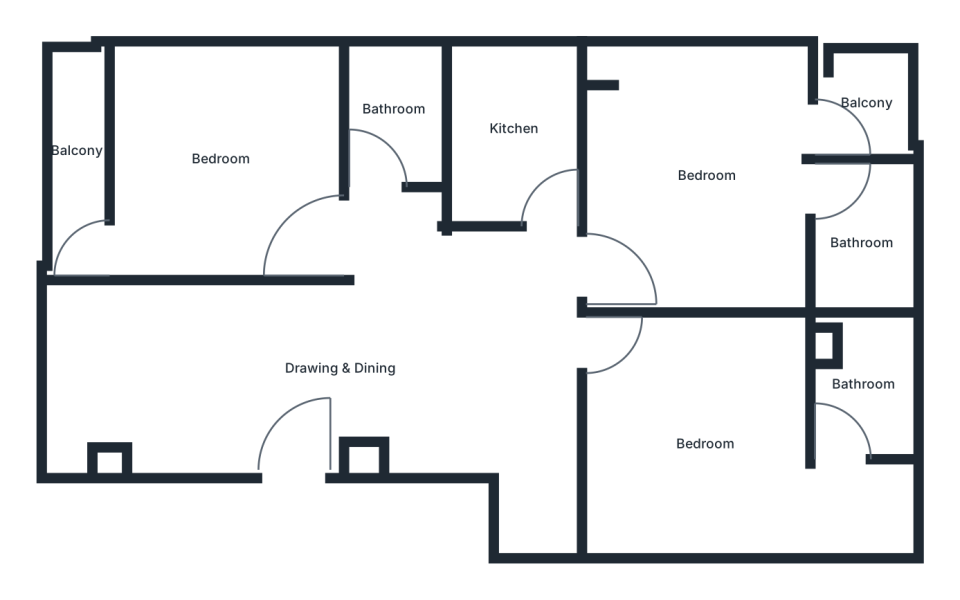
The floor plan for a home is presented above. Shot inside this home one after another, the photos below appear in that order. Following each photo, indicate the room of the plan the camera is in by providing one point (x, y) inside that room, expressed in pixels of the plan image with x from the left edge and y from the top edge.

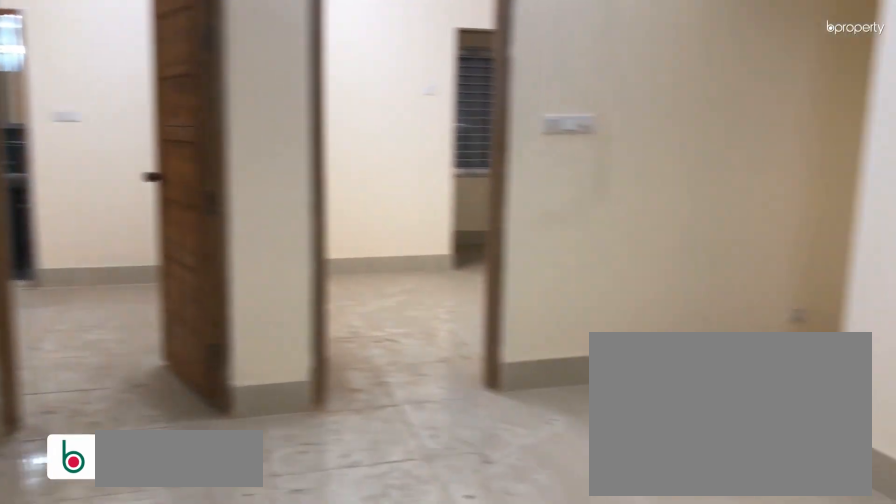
(455, 359)
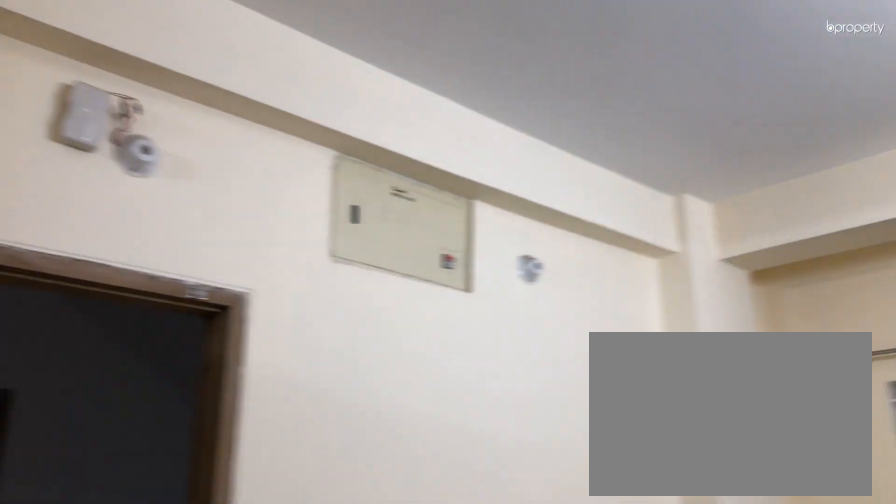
(133, 368)
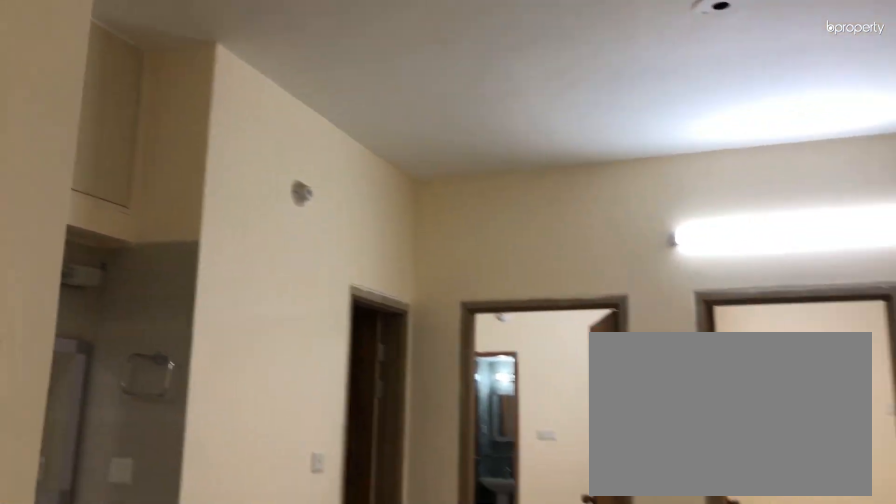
(453, 366)
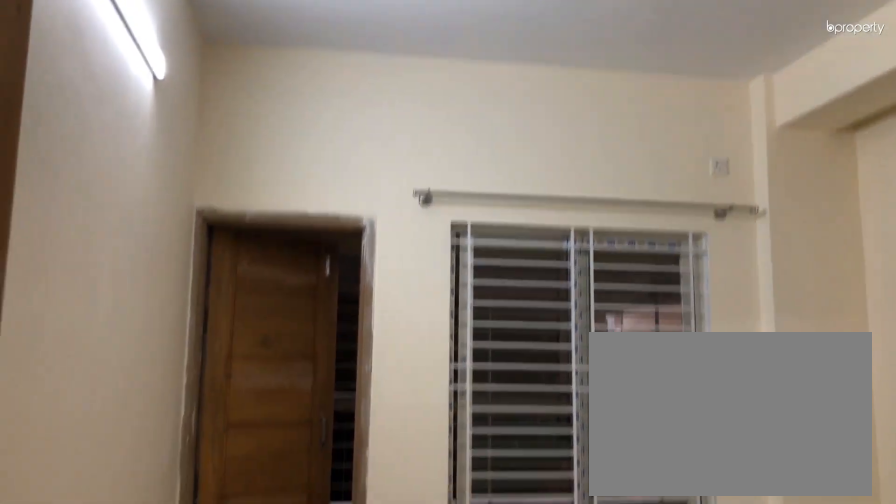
(224, 159)
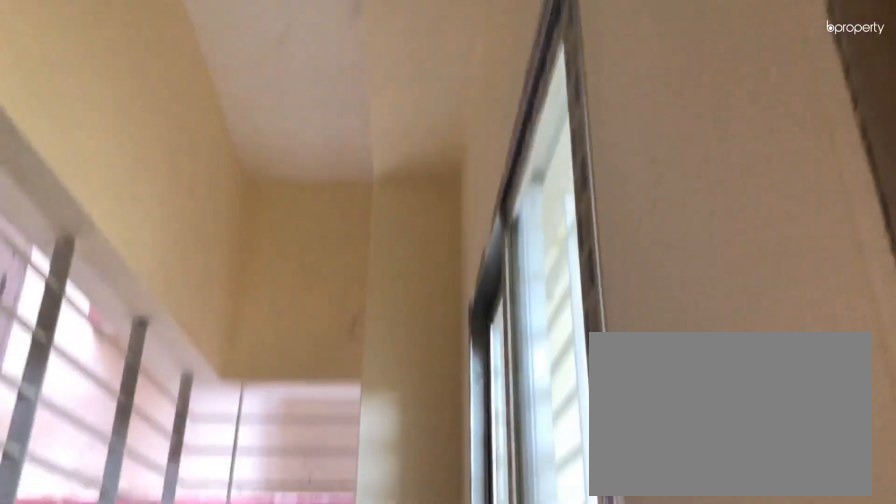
(74, 160)
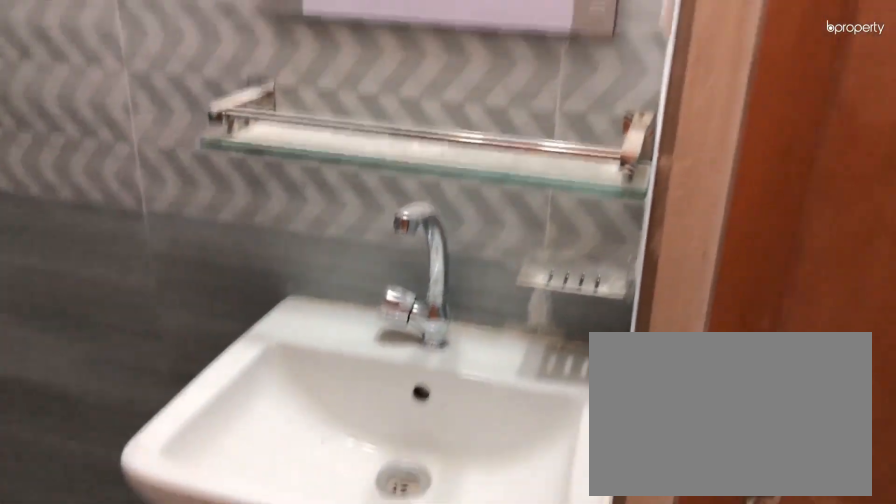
(393, 119)
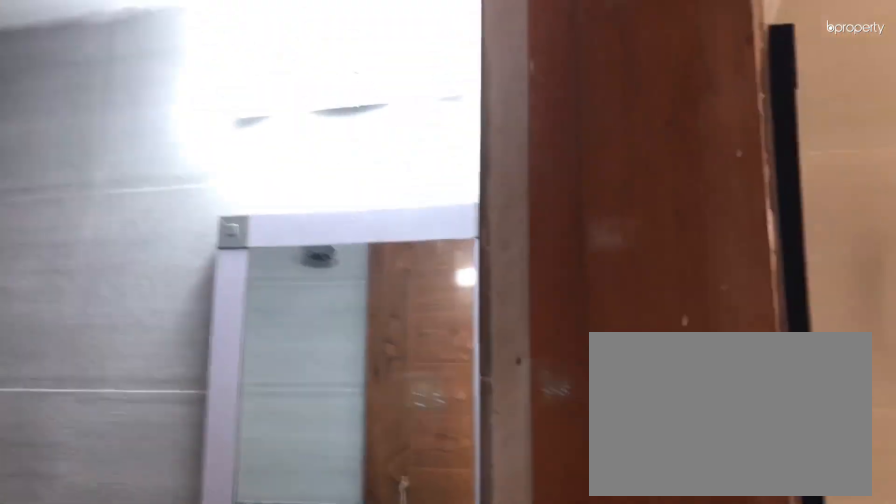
(393, 119)
